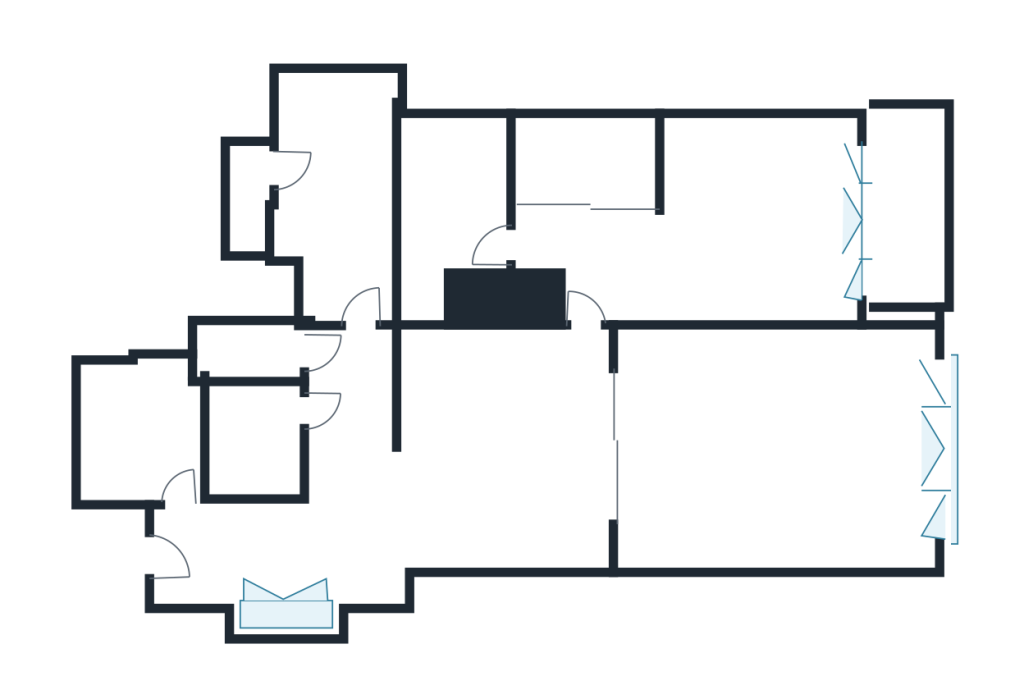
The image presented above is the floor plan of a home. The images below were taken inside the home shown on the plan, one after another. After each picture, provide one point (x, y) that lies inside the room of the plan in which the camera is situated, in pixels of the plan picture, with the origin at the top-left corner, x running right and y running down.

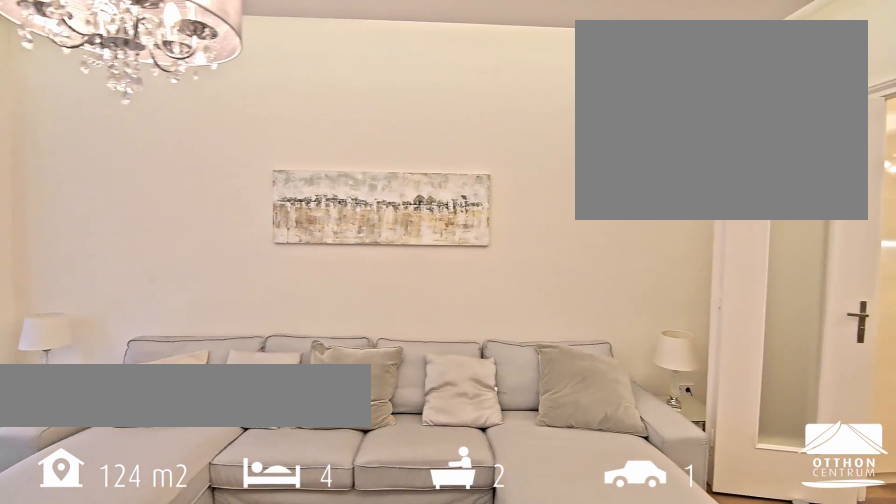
(779, 459)
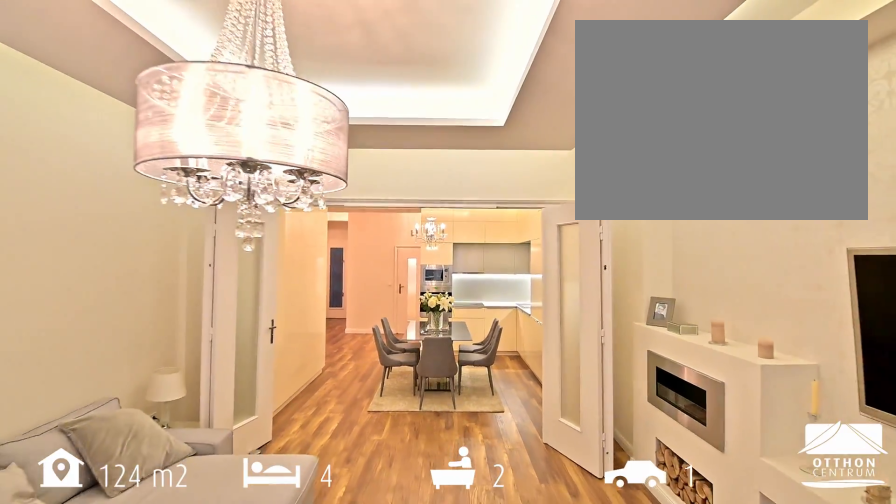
(779, 459)
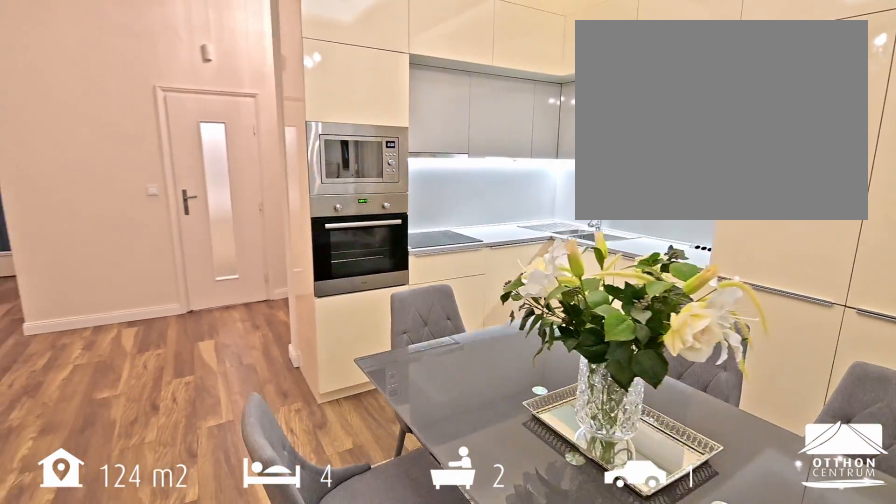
(534, 461)
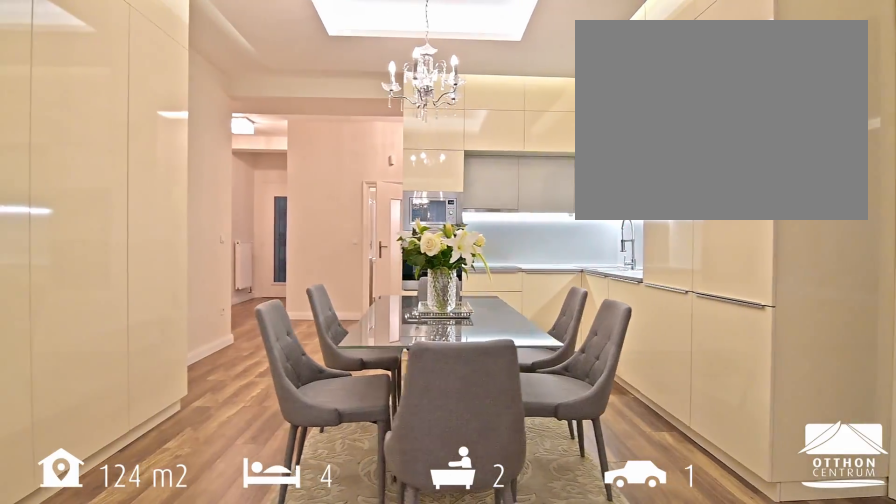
(534, 461)
